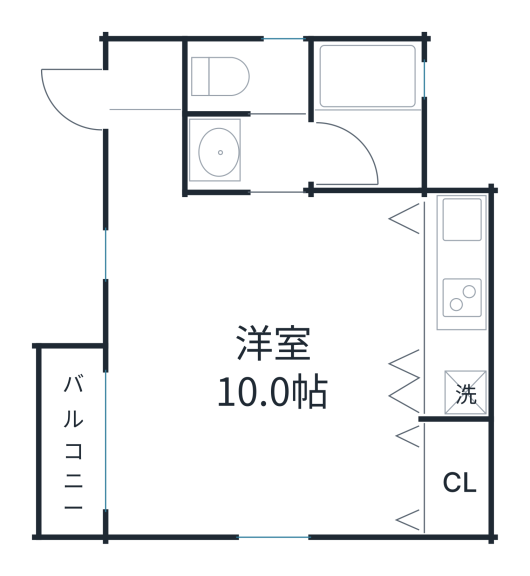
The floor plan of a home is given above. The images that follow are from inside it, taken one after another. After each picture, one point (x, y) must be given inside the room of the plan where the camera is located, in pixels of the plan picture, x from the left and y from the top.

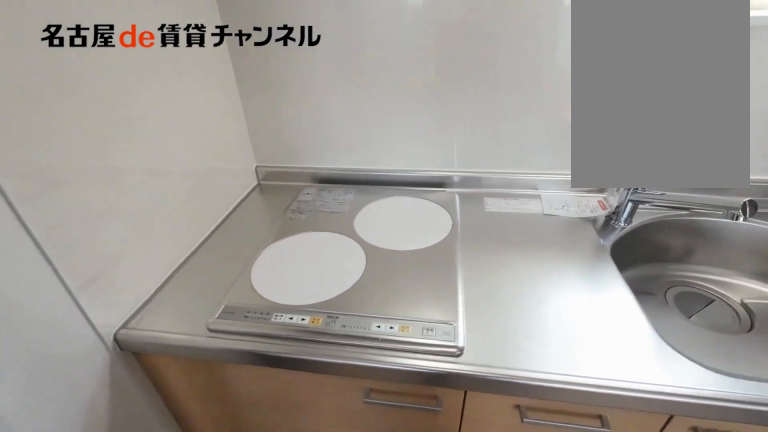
(454, 305)
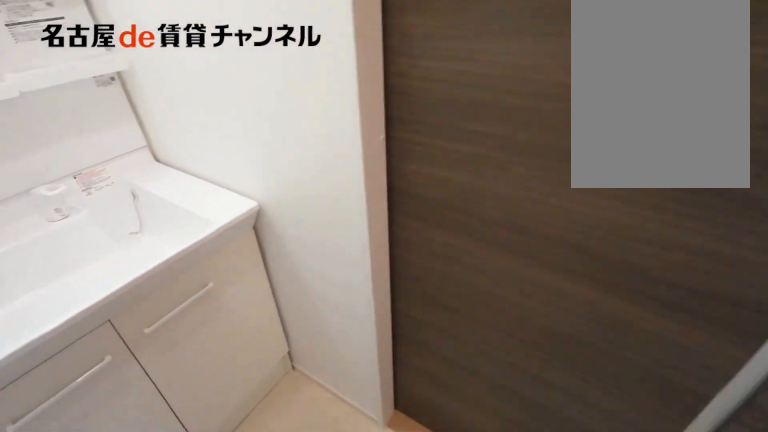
(246, 155)
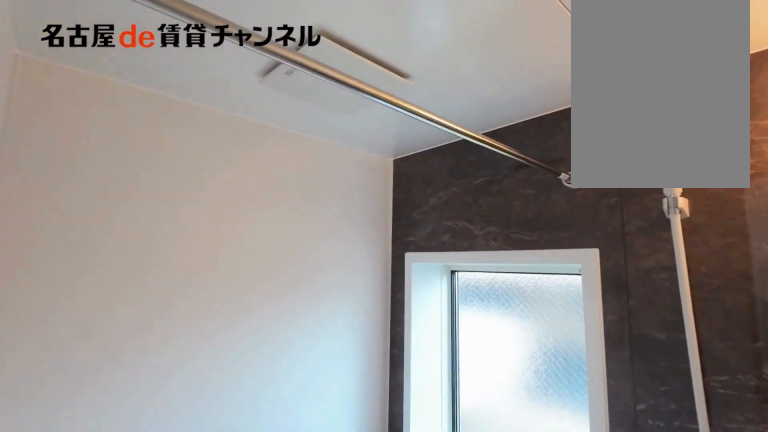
(367, 113)
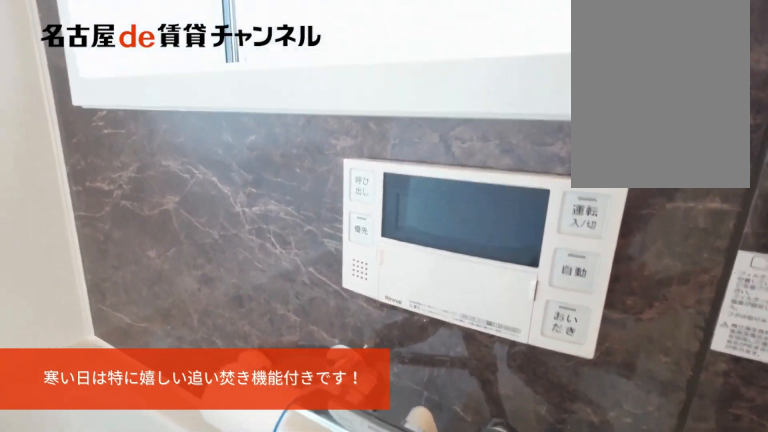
(367, 113)
